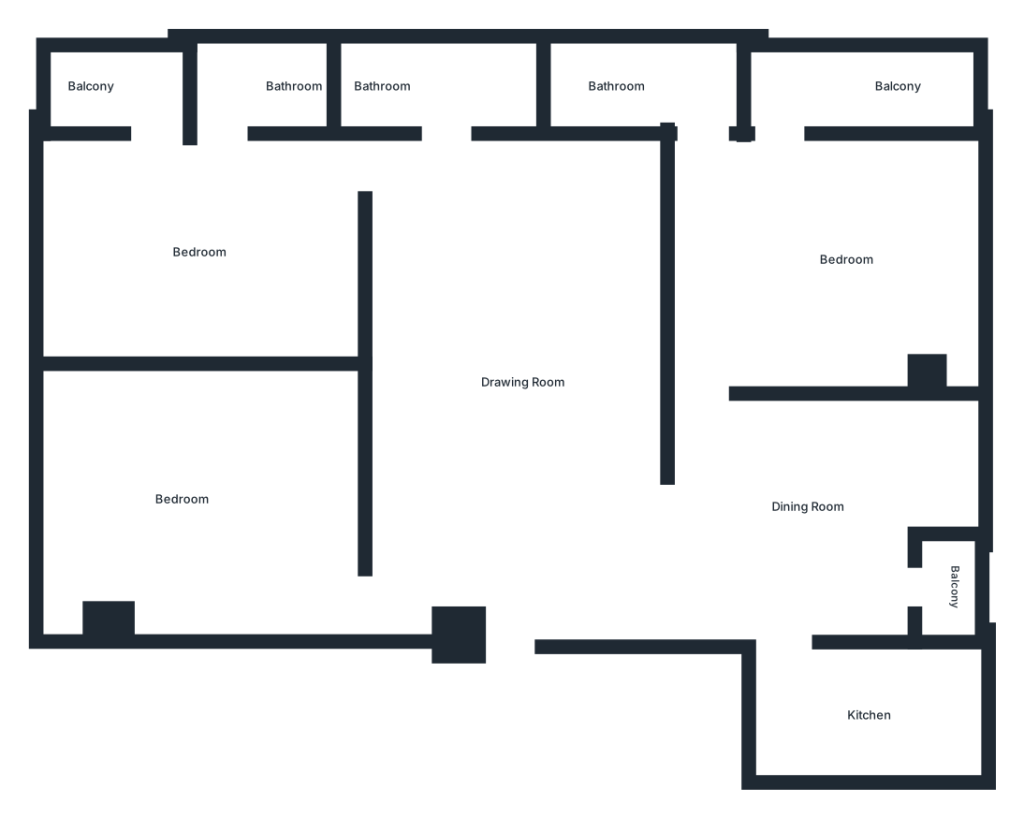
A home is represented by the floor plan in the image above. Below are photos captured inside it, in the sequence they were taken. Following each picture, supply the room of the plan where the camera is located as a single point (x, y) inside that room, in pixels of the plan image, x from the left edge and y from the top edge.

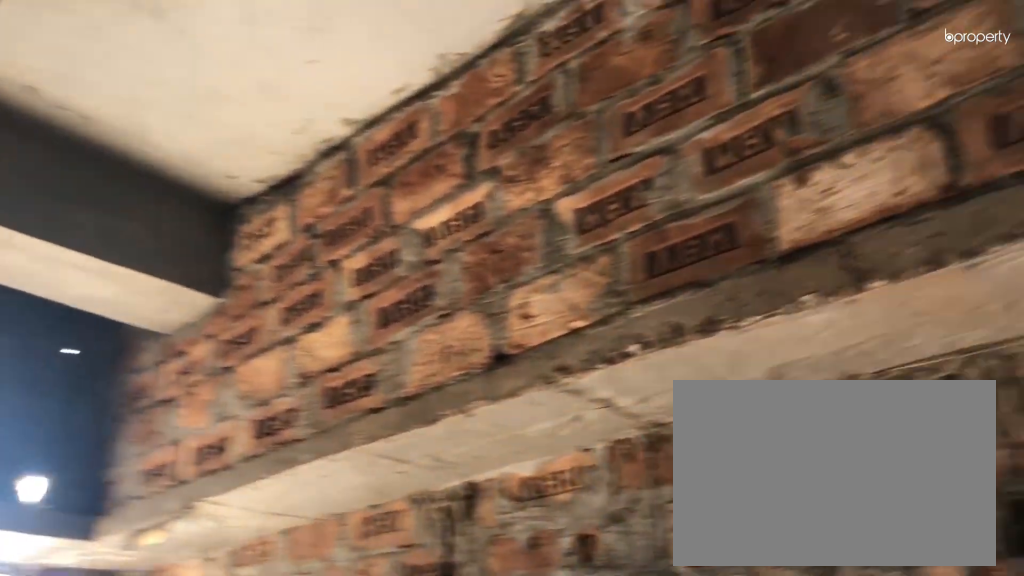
(872, 712)
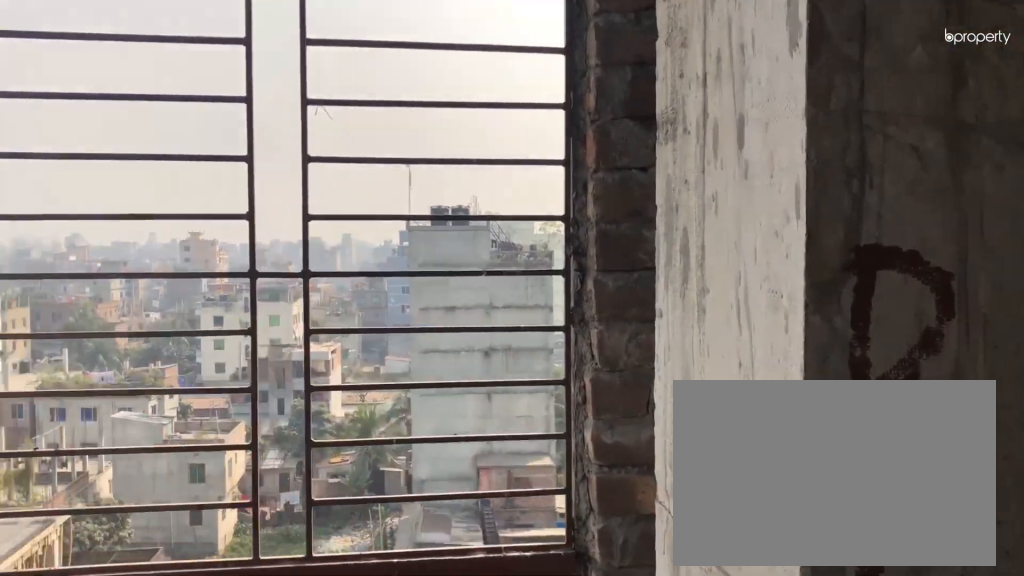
(866, 89)
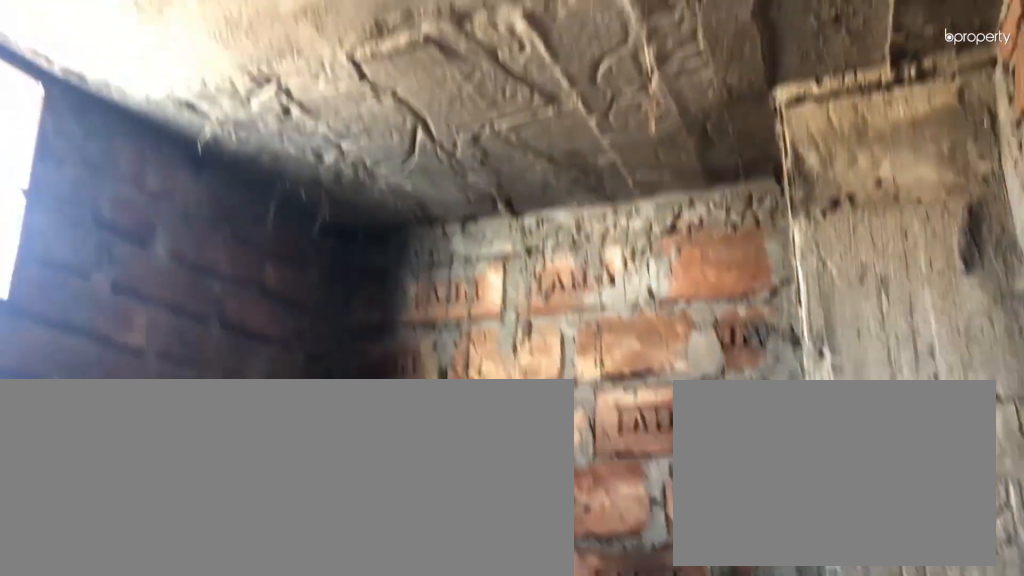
(442, 94)
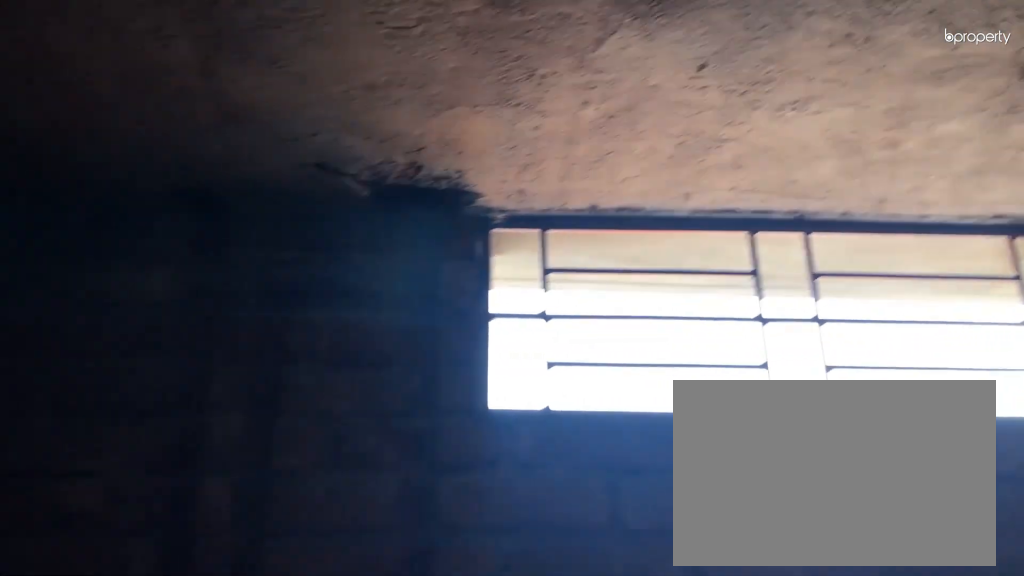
(442, 94)
